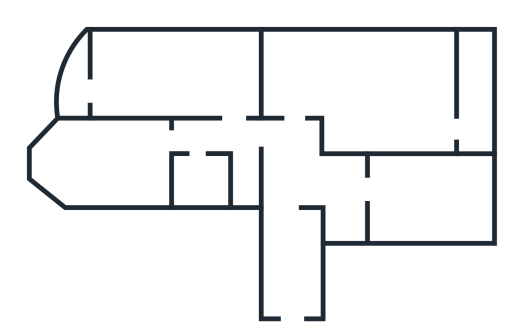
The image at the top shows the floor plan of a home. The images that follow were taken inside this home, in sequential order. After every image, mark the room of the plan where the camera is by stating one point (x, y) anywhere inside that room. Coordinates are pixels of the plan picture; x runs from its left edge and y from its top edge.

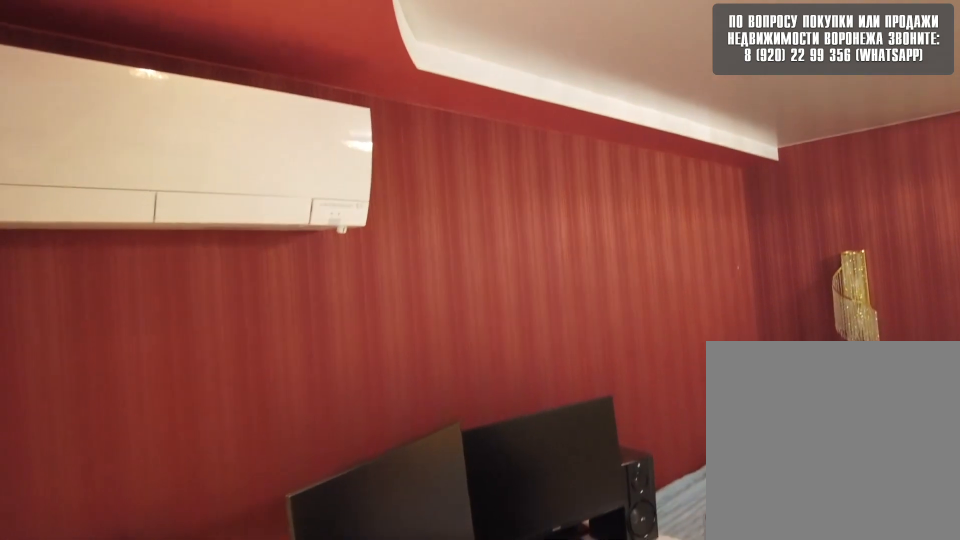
(333, 83)
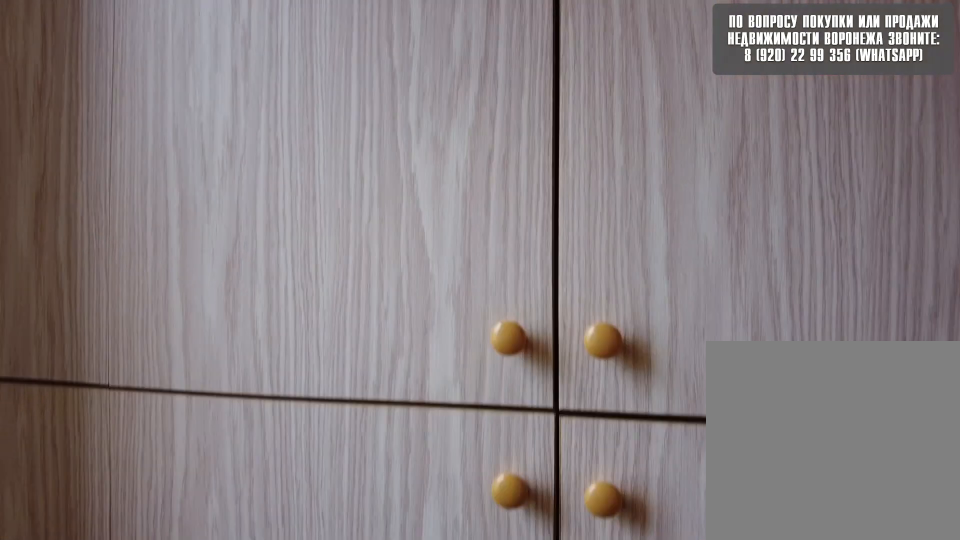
(485, 124)
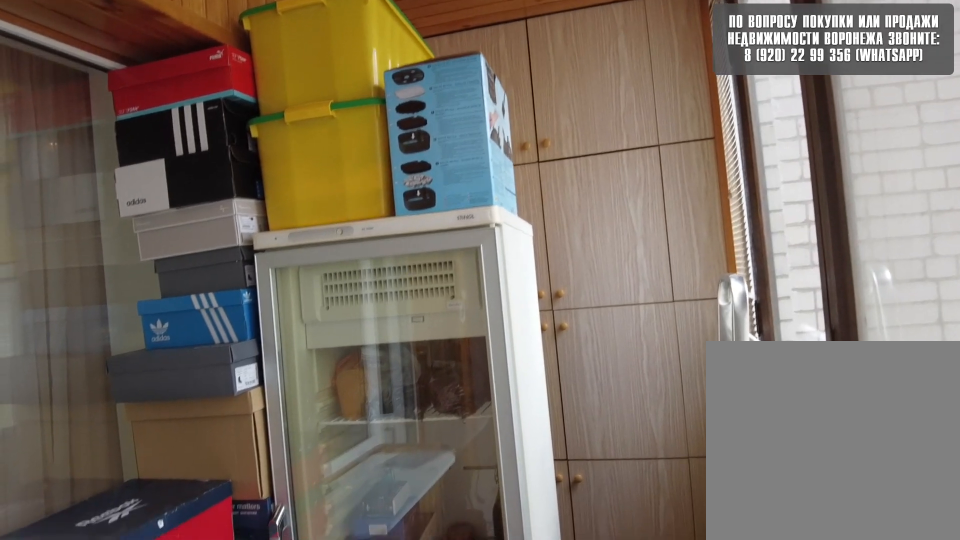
(485, 124)
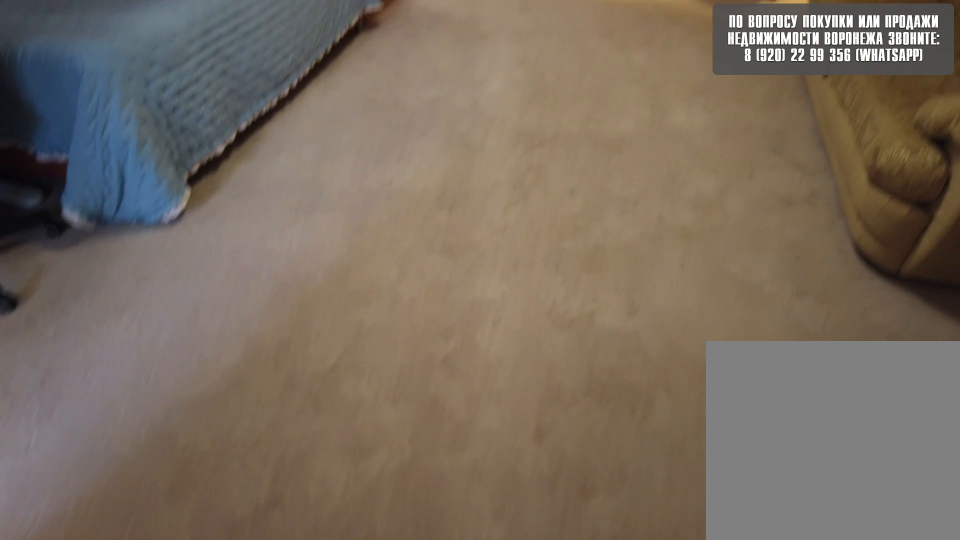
(404, 121)
